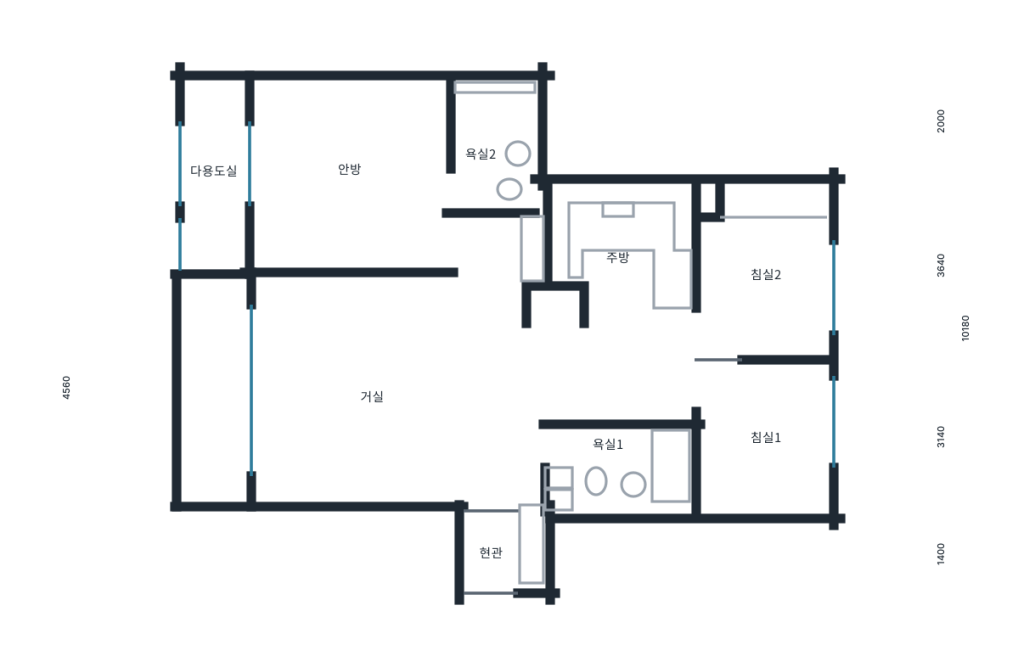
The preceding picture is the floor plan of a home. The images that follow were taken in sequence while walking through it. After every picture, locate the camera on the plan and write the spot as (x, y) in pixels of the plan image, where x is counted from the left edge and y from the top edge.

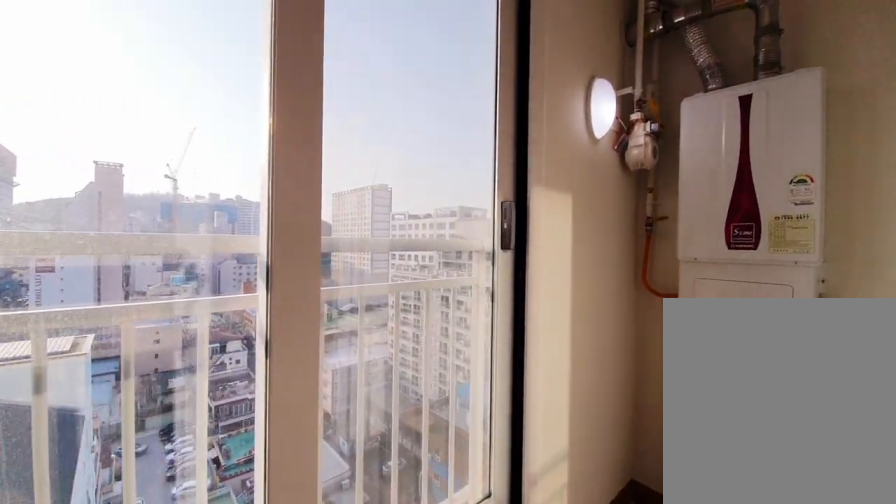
(241, 197)
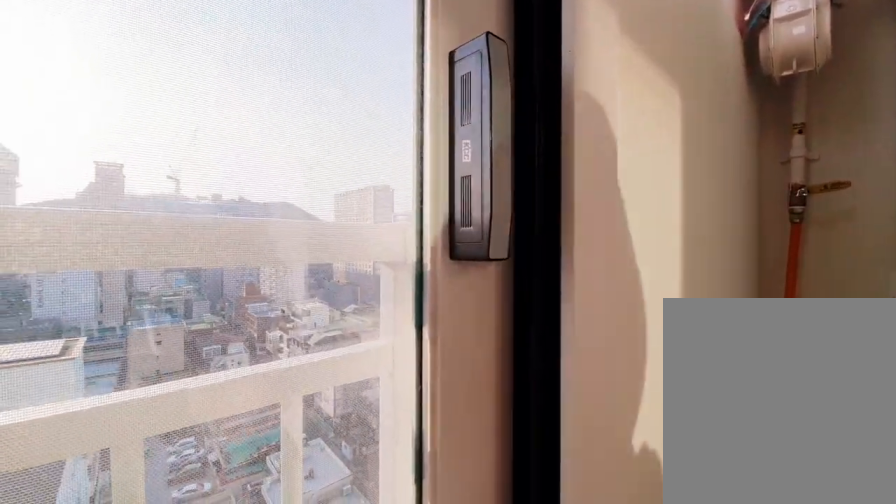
(239, 198)
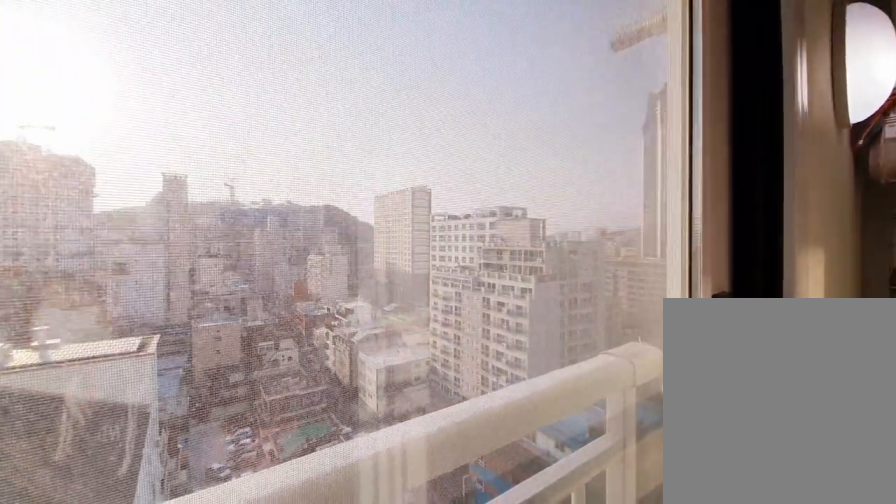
(241, 200)
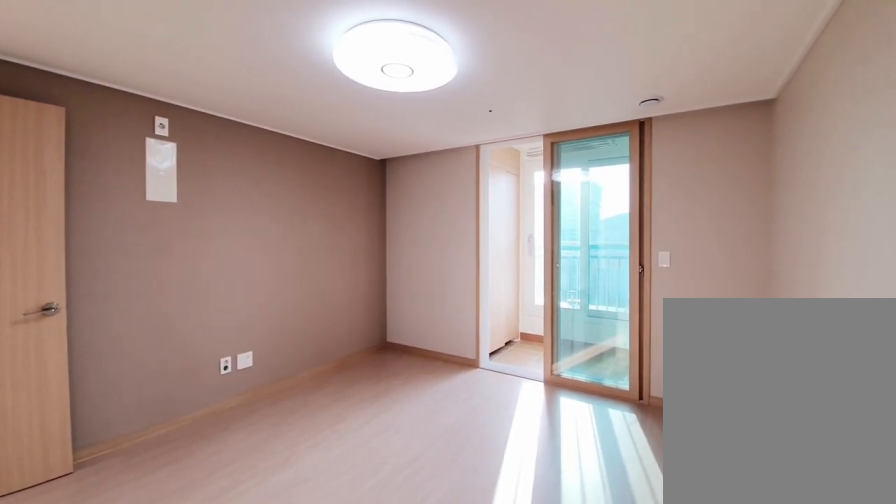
(336, 216)
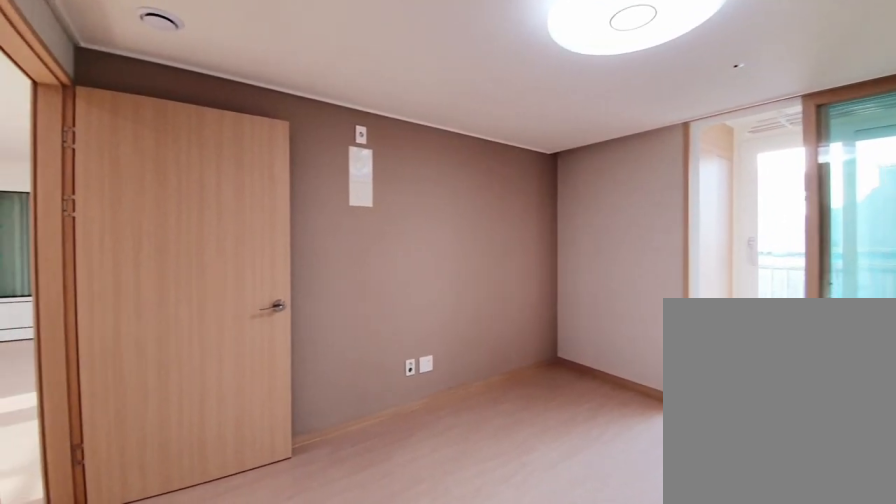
(334, 214)
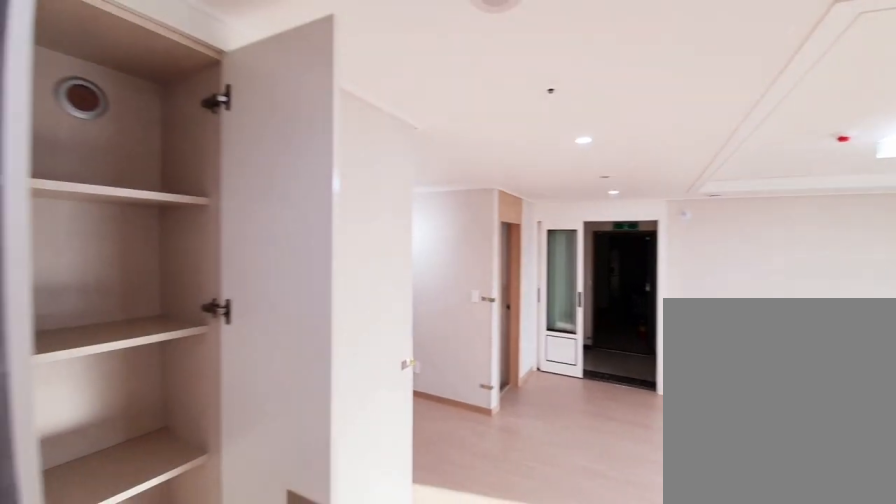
(485, 264)
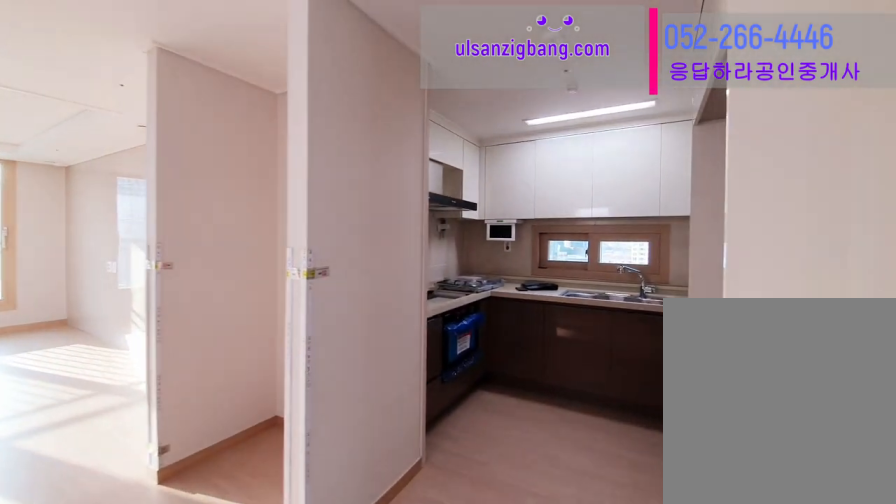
(653, 354)
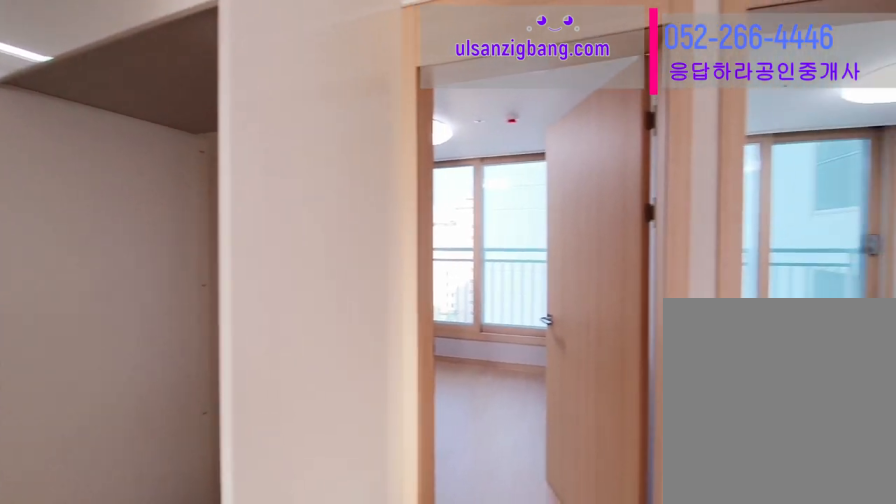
(624, 269)
